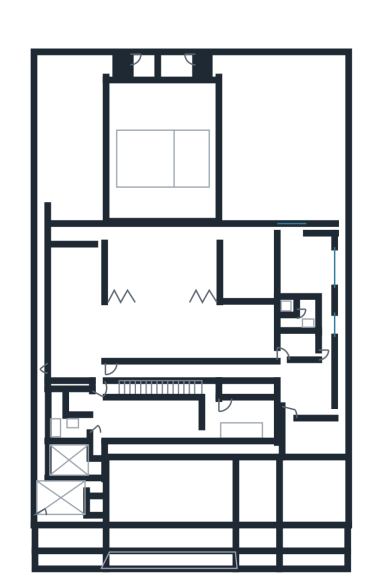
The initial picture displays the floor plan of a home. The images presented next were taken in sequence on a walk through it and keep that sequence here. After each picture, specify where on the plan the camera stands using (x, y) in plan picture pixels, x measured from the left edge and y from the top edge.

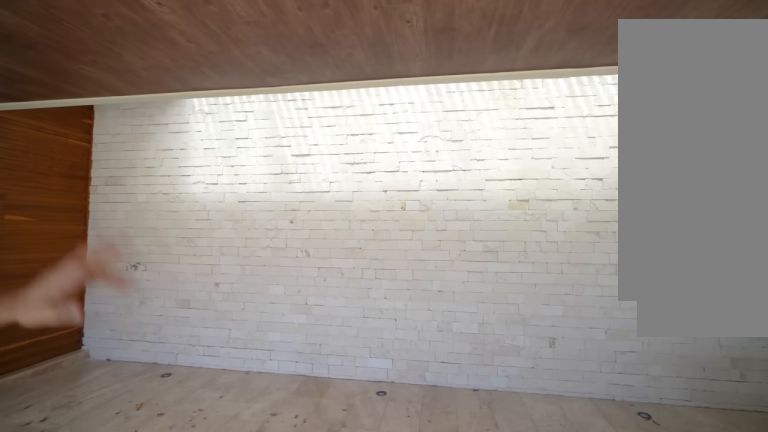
(150, 490)
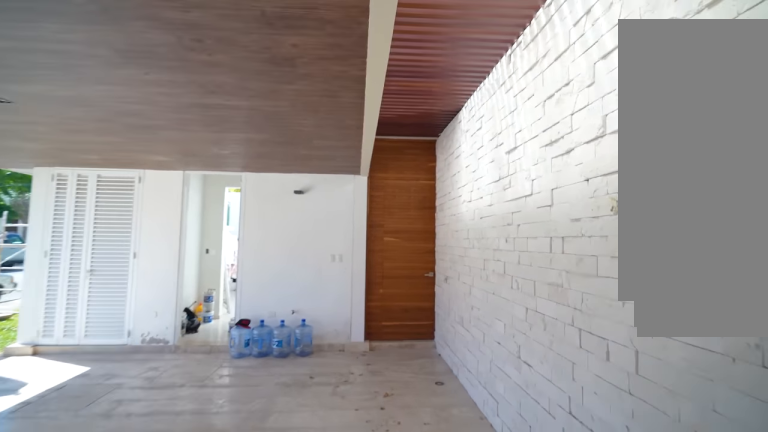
(175, 449)
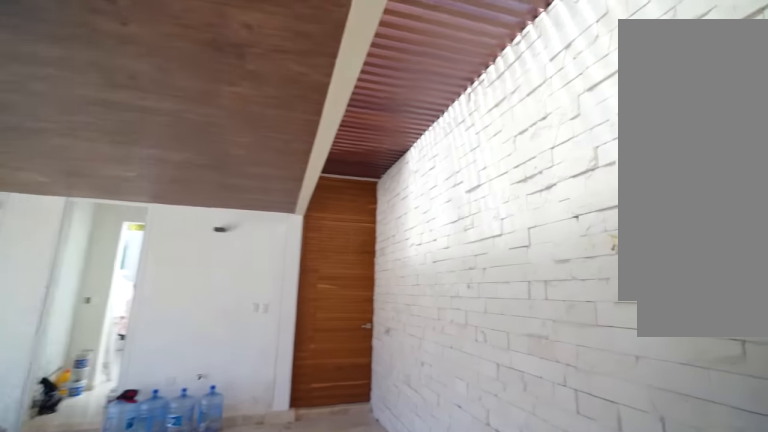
(175, 449)
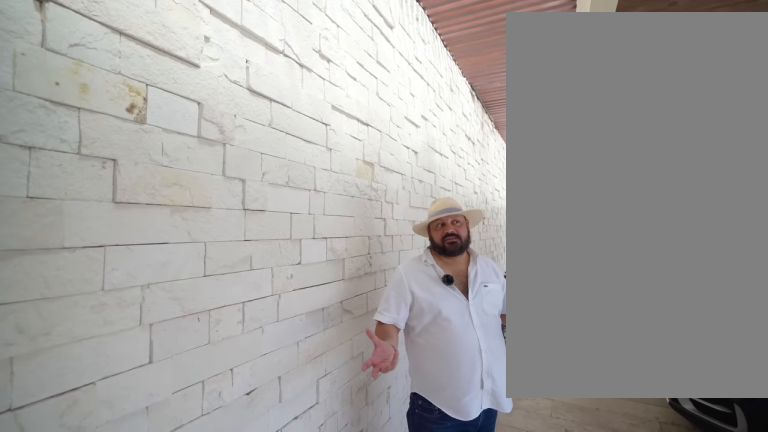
(141, 460)
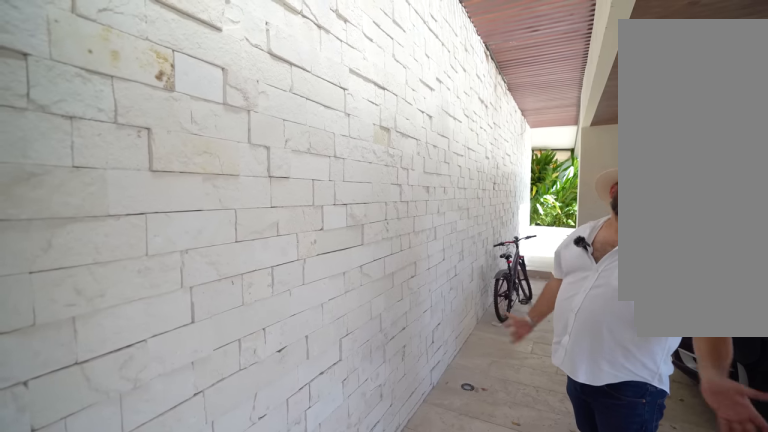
(140, 457)
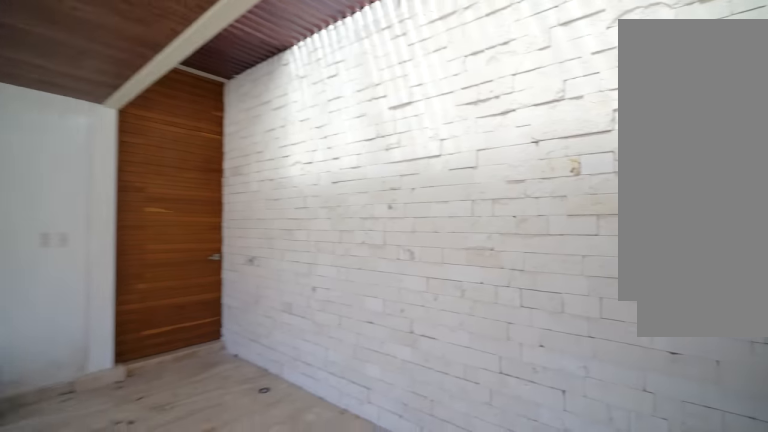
(147, 456)
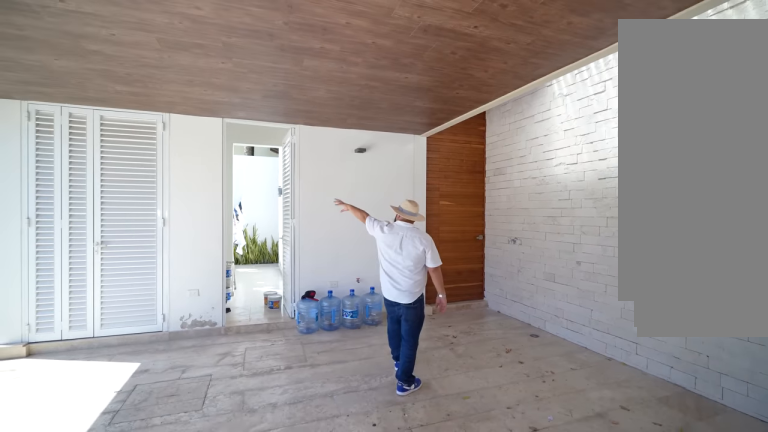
(156, 480)
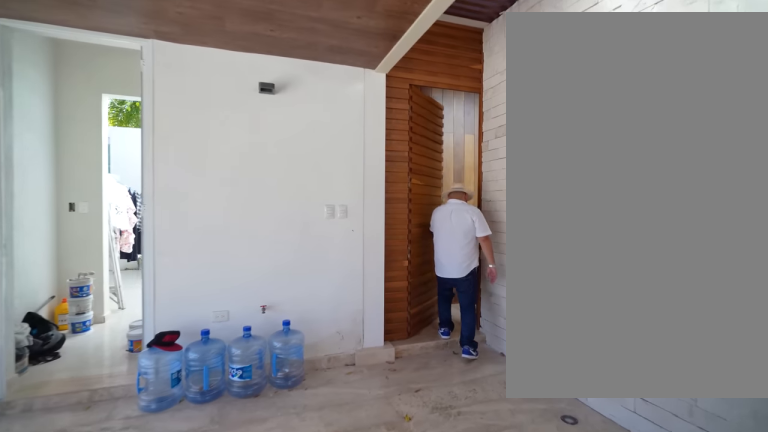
(150, 484)
